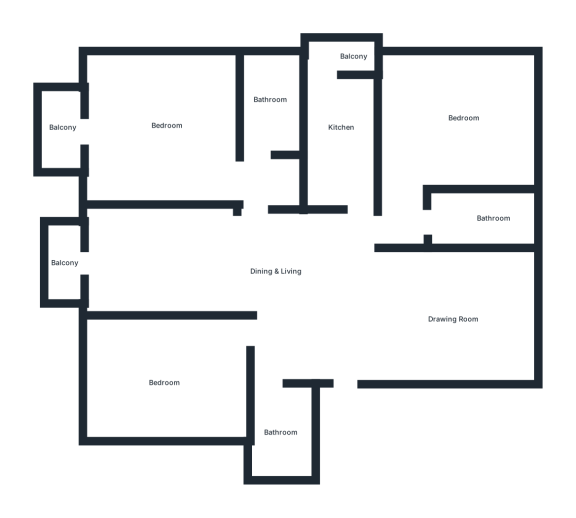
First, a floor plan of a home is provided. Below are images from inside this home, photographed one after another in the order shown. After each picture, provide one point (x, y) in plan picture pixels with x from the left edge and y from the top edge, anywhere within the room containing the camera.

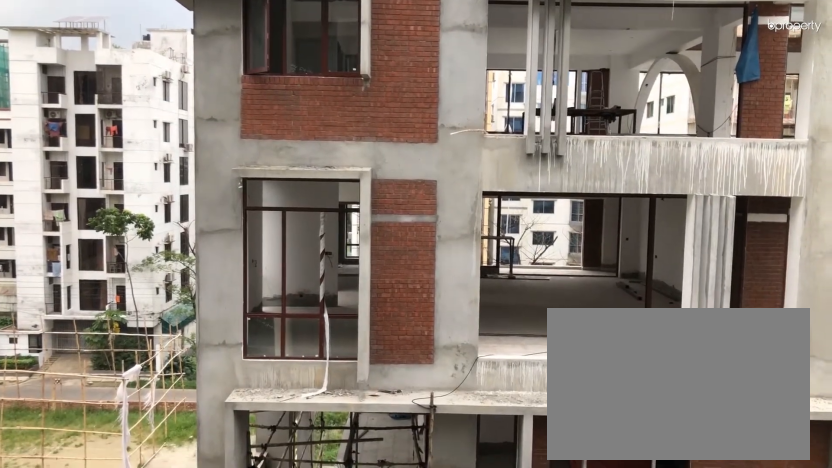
(62, 263)
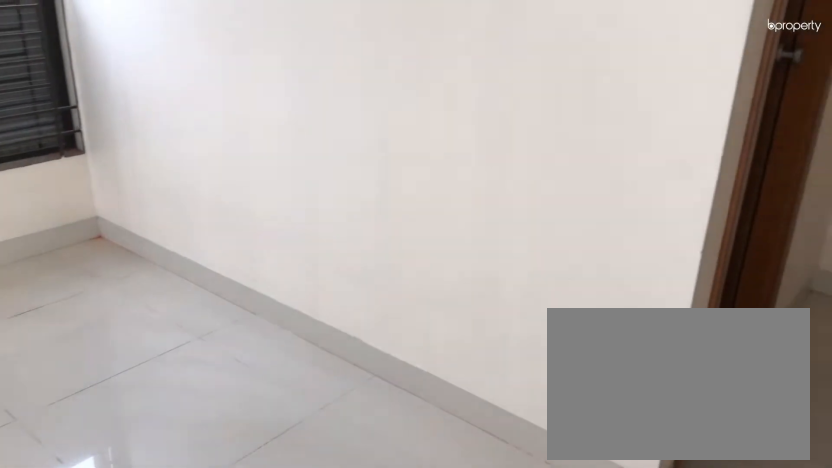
(162, 128)
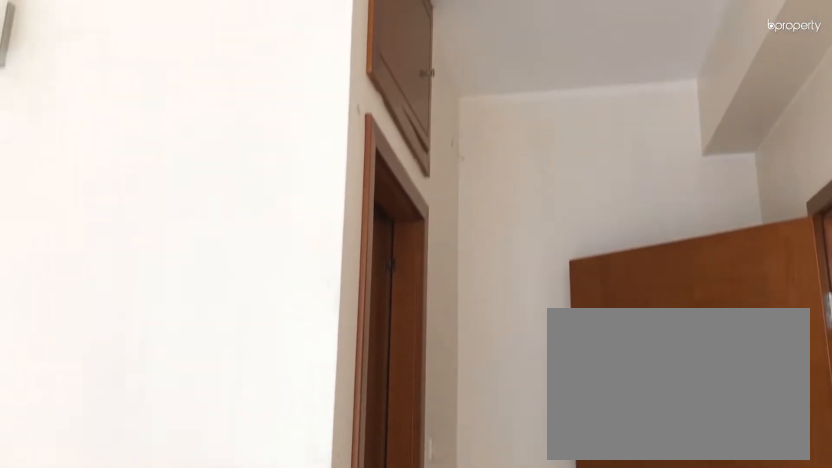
(162, 128)
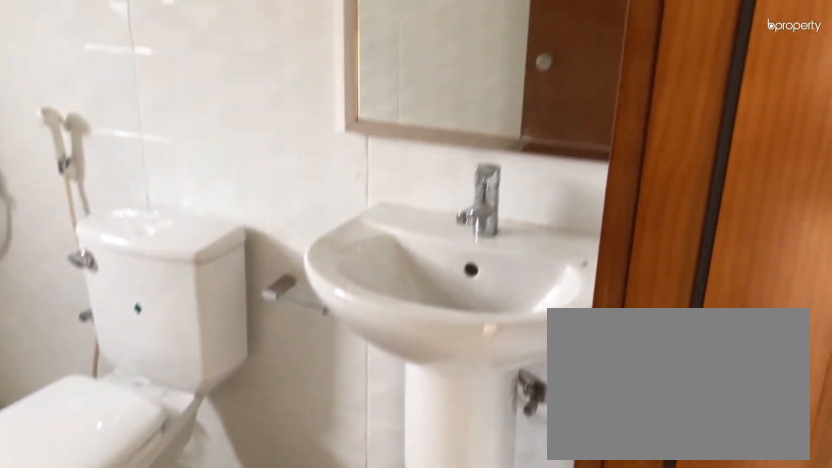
(269, 103)
